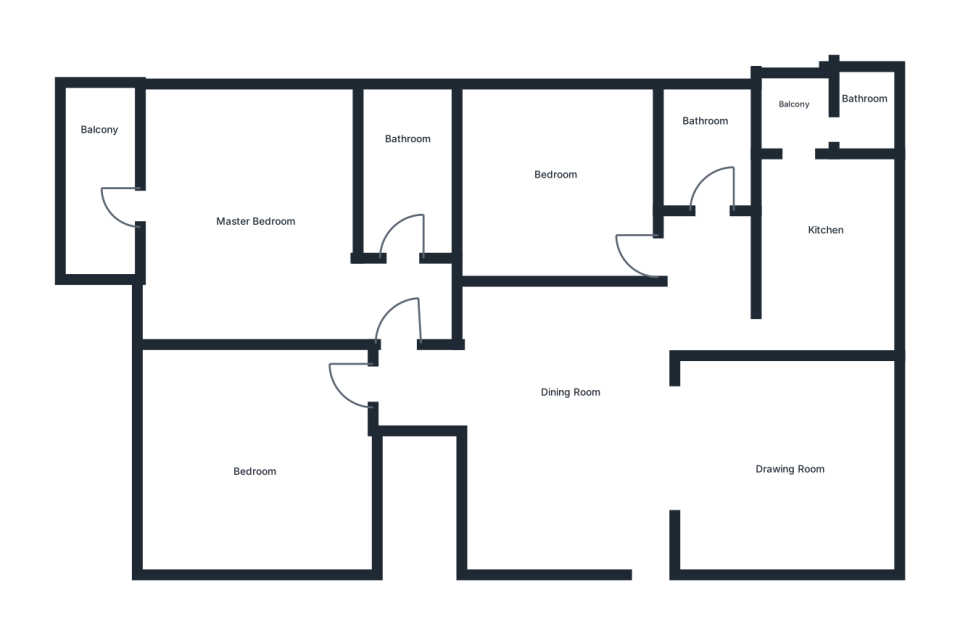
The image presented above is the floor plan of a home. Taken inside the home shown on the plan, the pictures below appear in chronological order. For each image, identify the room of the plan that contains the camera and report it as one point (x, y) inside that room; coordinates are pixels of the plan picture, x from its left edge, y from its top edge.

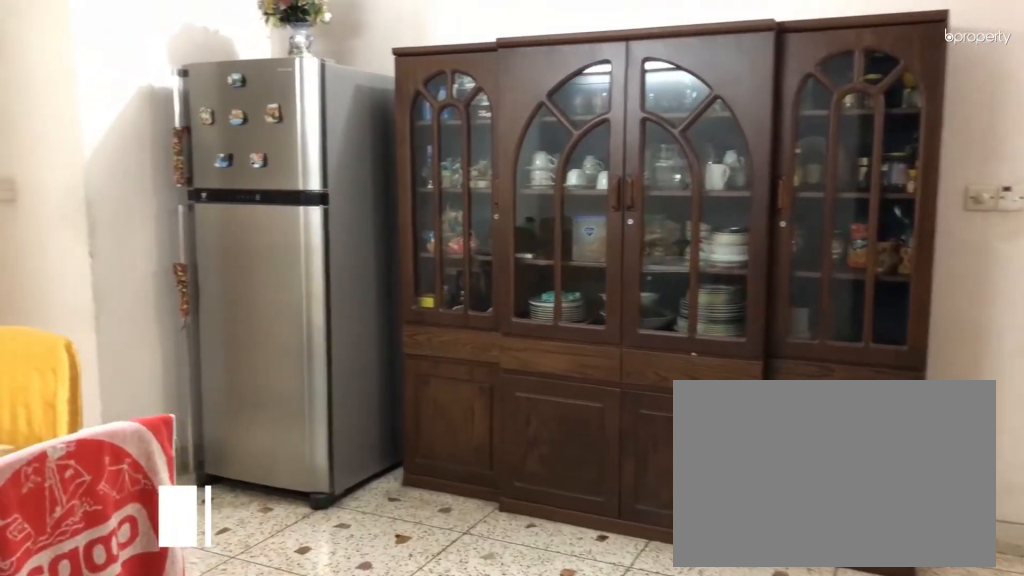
(617, 448)
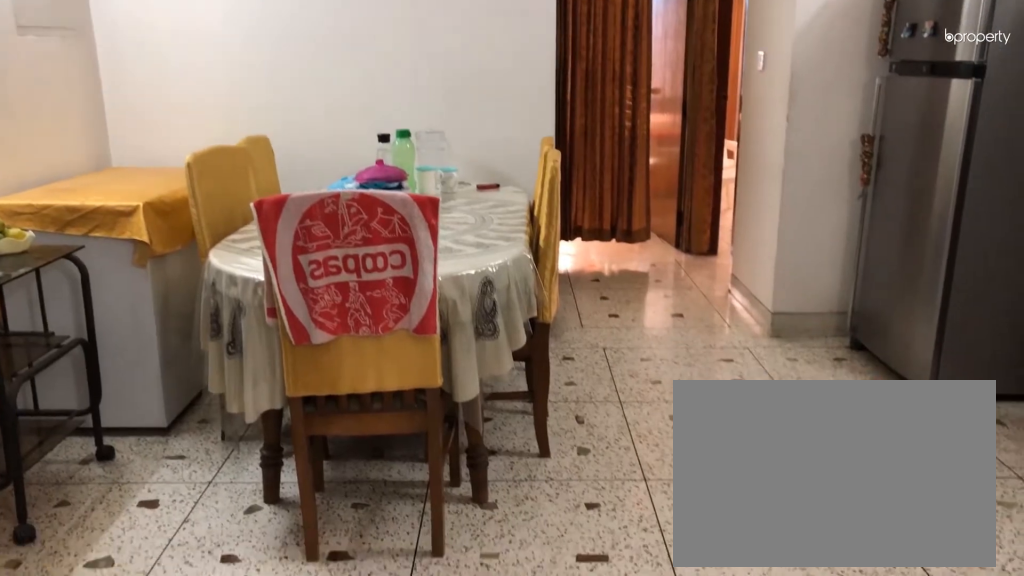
(580, 424)
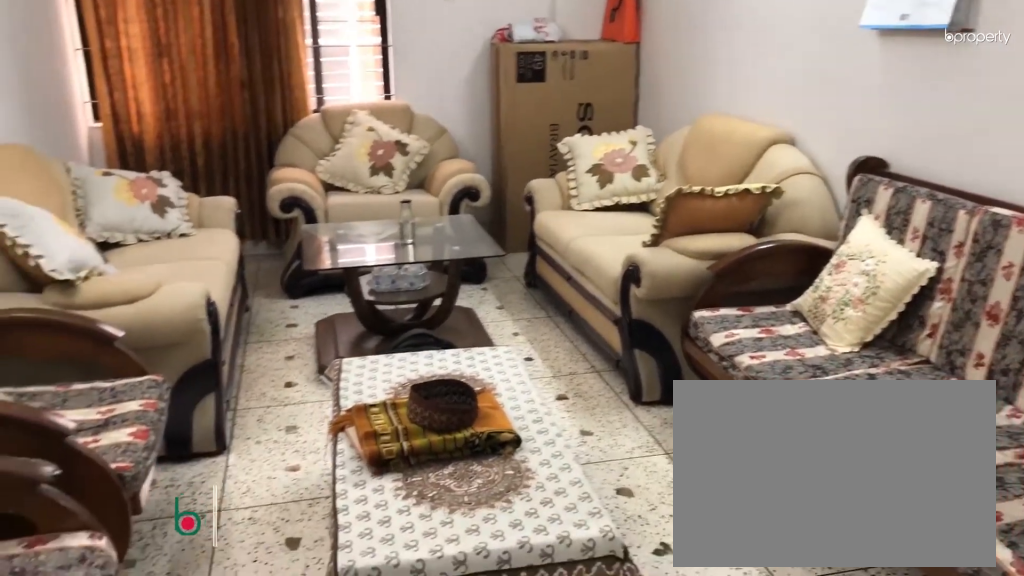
(786, 464)
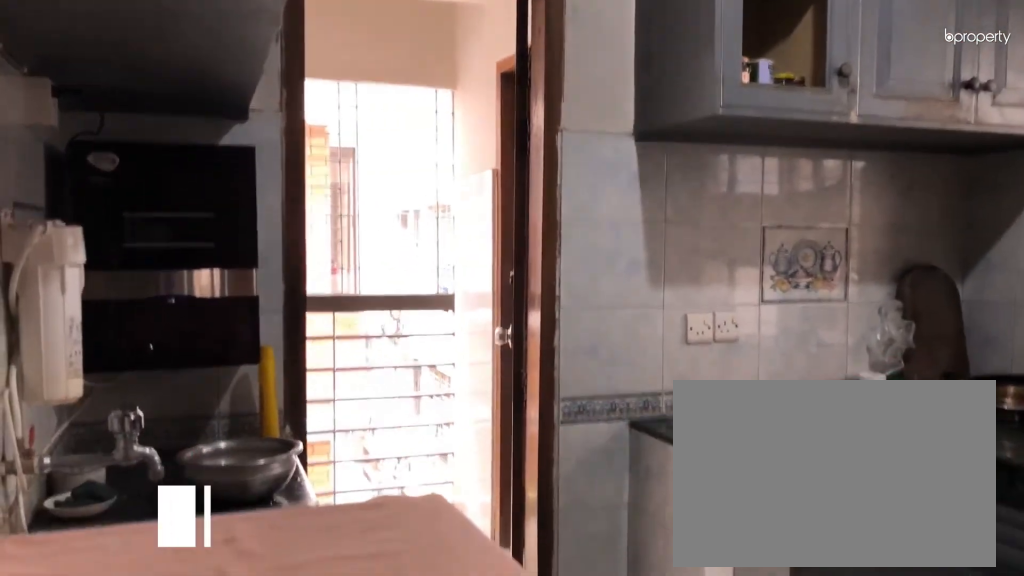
(839, 246)
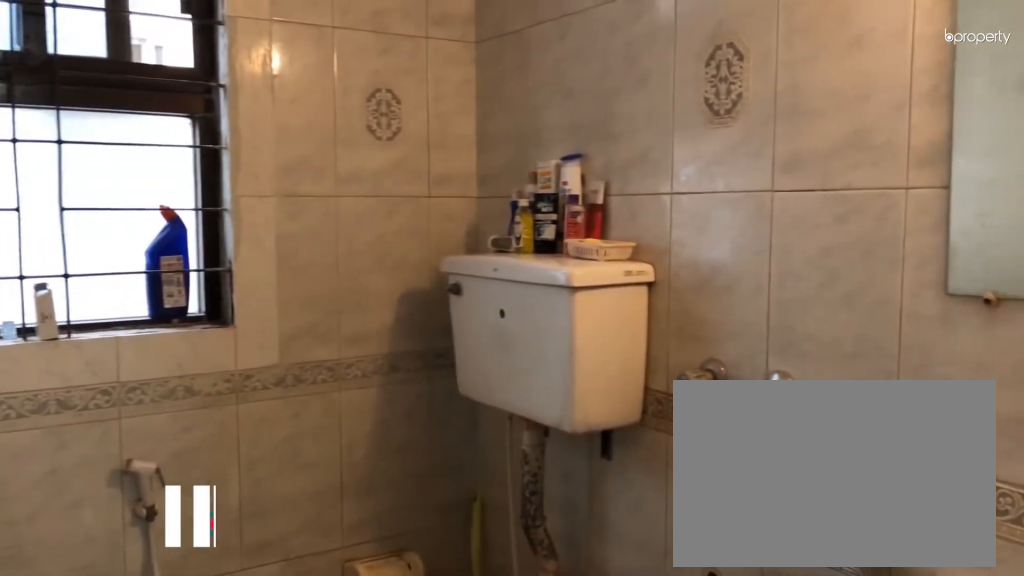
(701, 156)
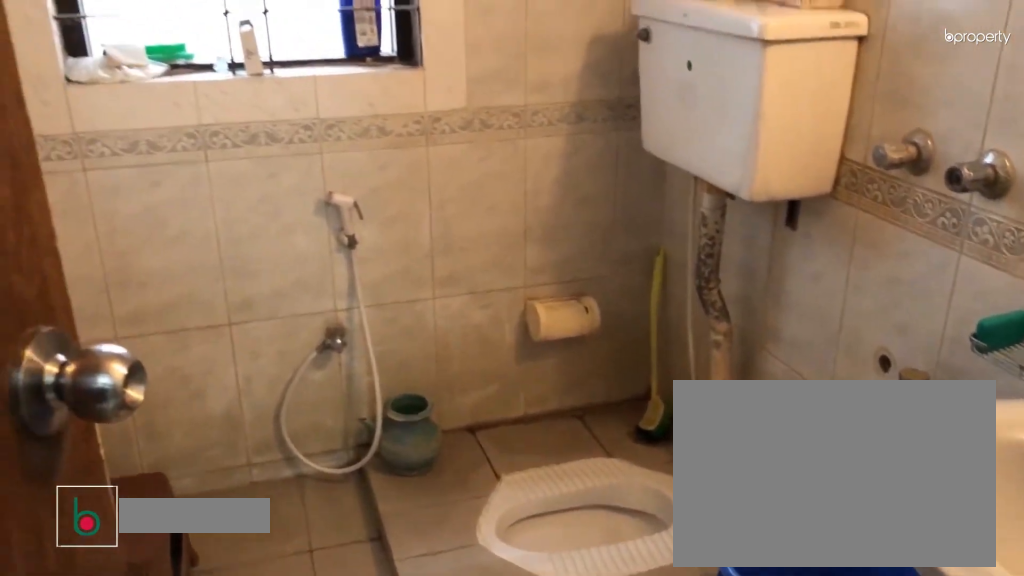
(701, 156)
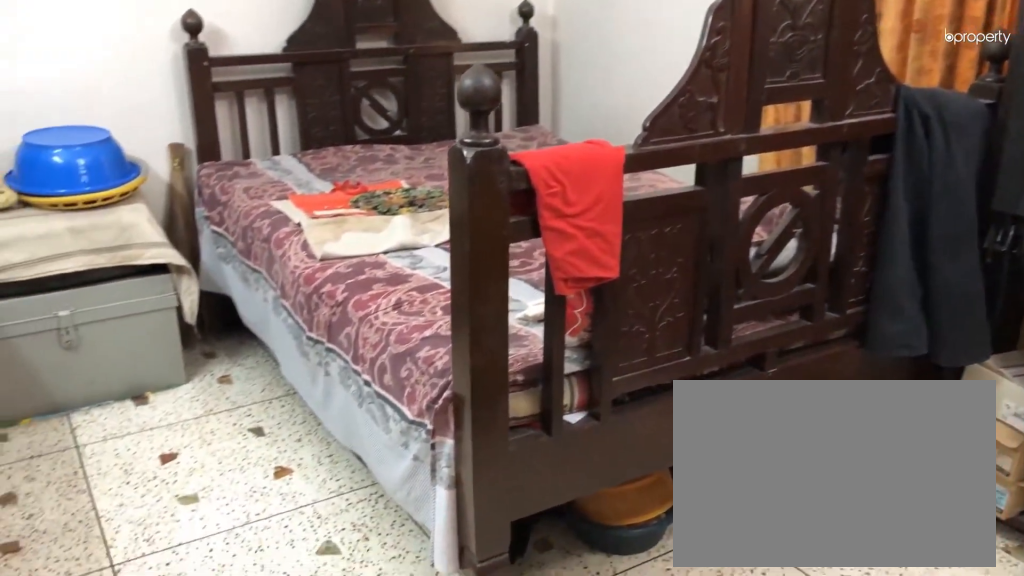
(542, 191)
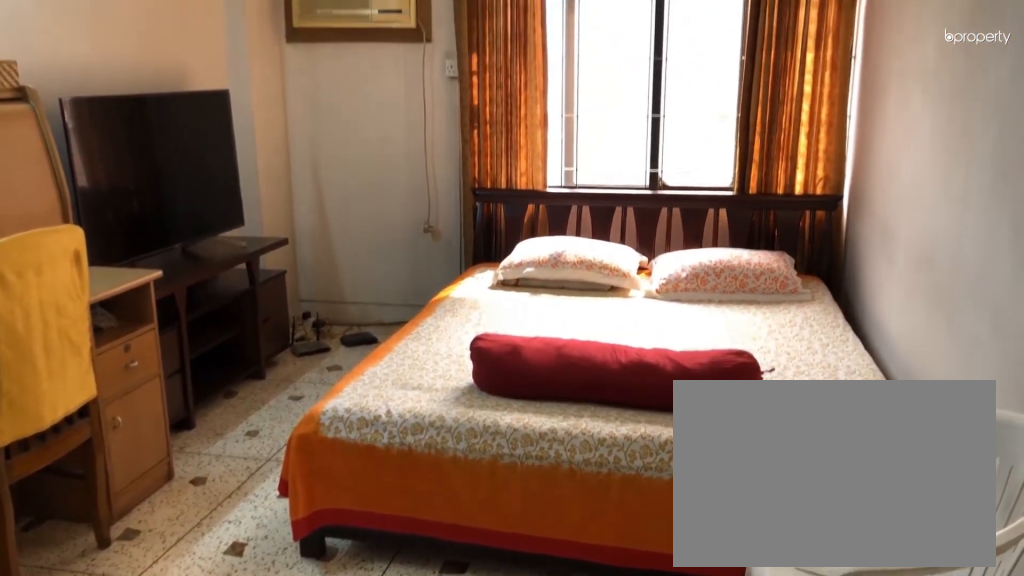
(247, 463)
